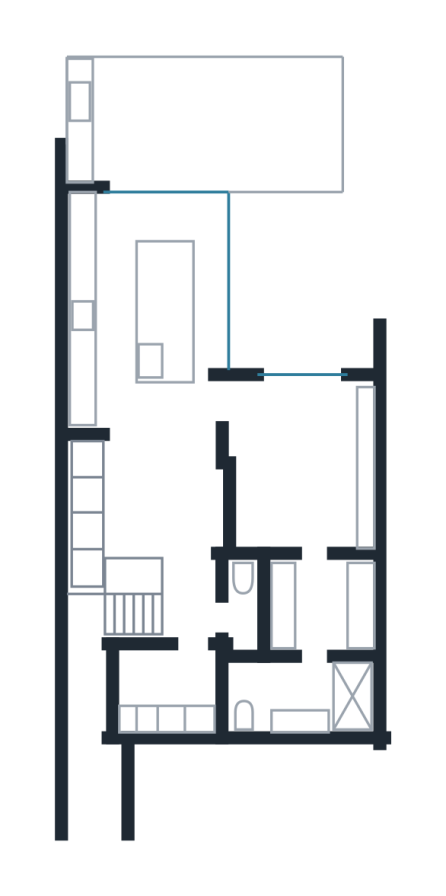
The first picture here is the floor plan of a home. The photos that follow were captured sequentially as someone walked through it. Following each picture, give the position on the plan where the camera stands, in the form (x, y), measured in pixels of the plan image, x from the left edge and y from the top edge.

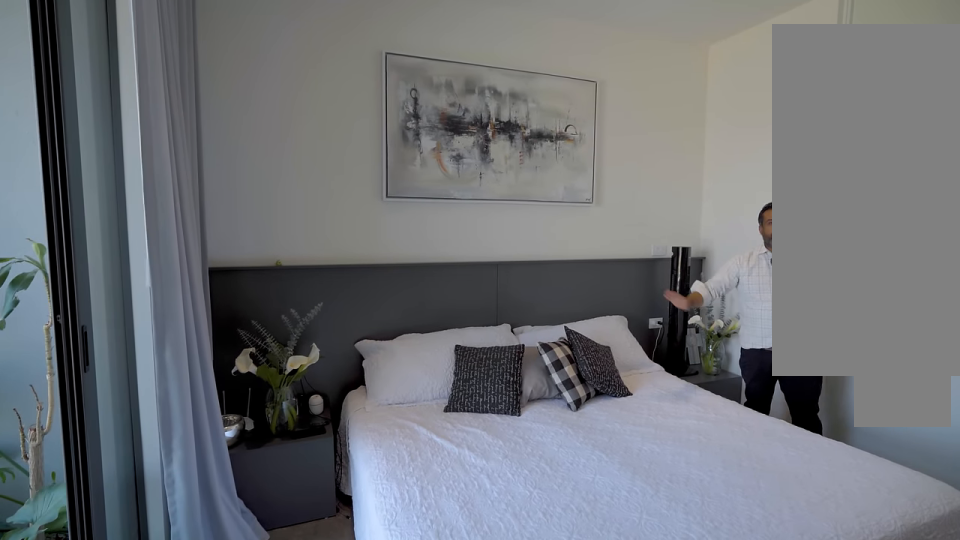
(302, 406)
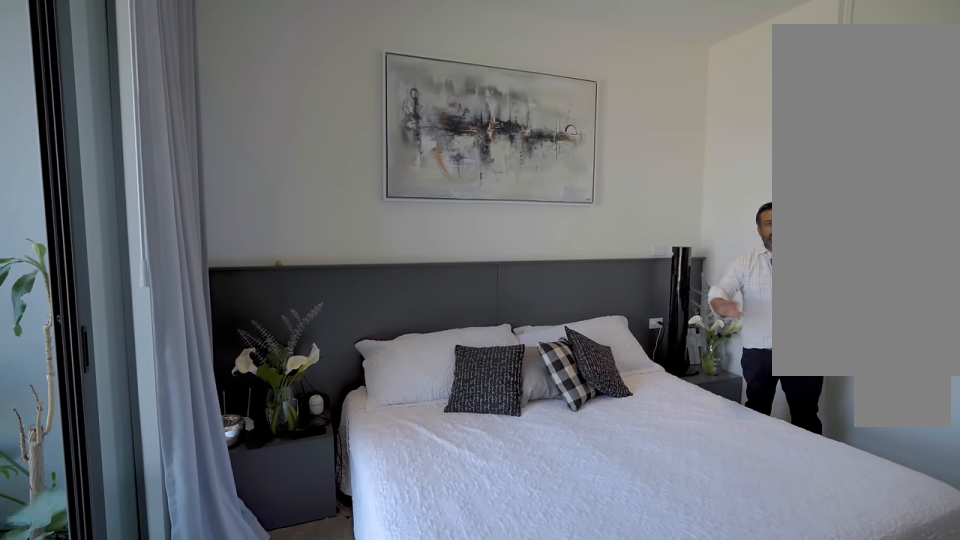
(302, 406)
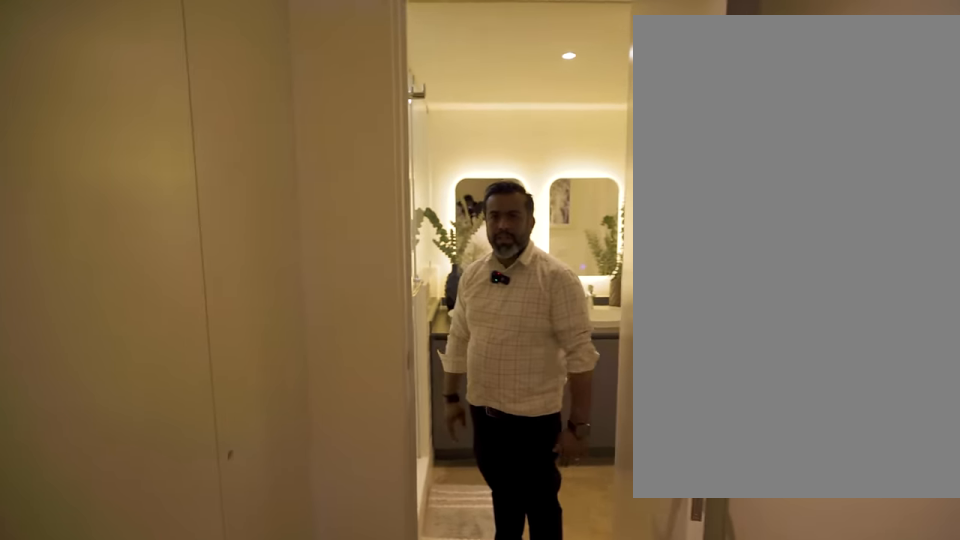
(314, 573)
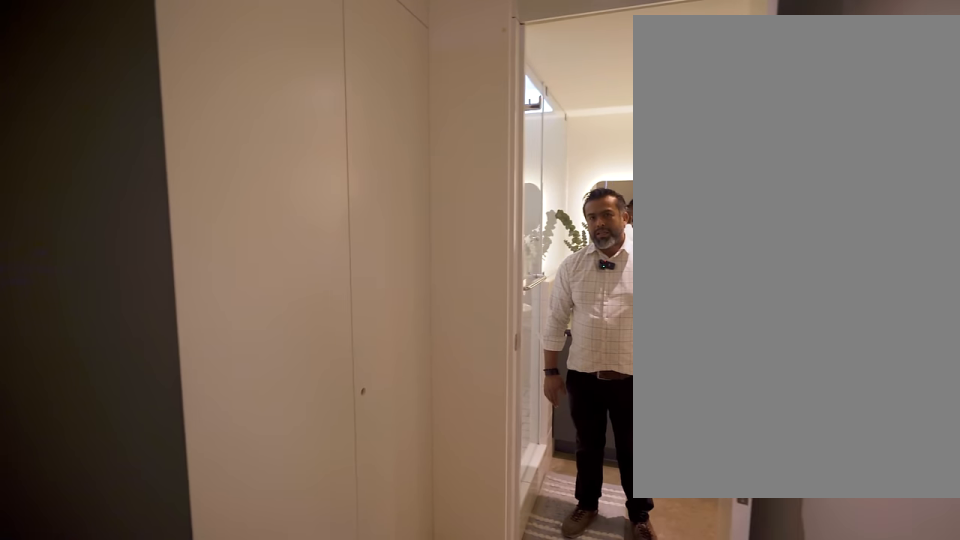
(313, 576)
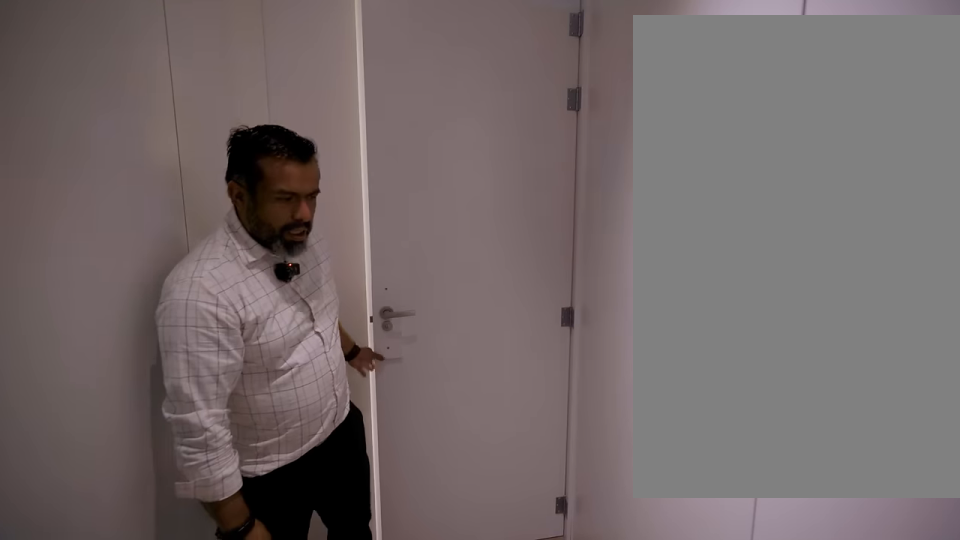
(314, 583)
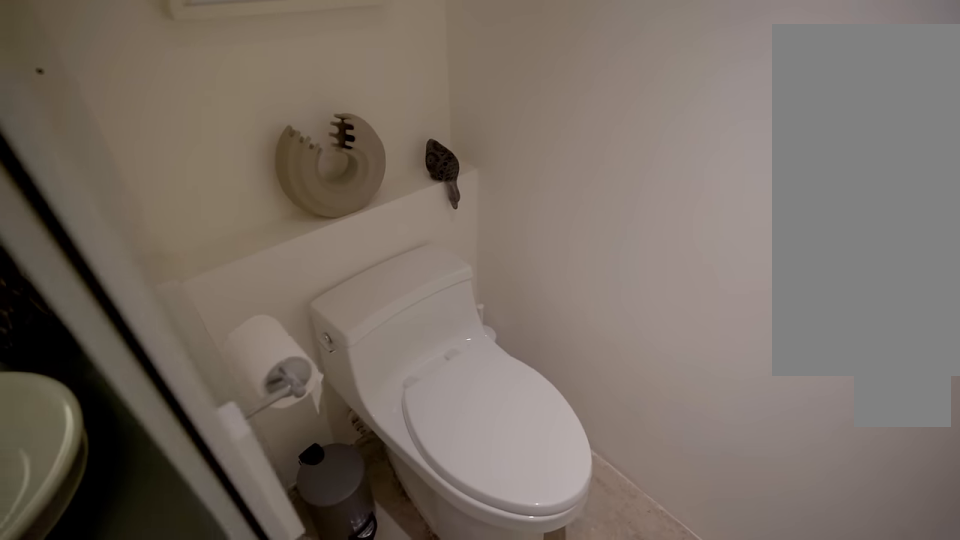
(307, 676)
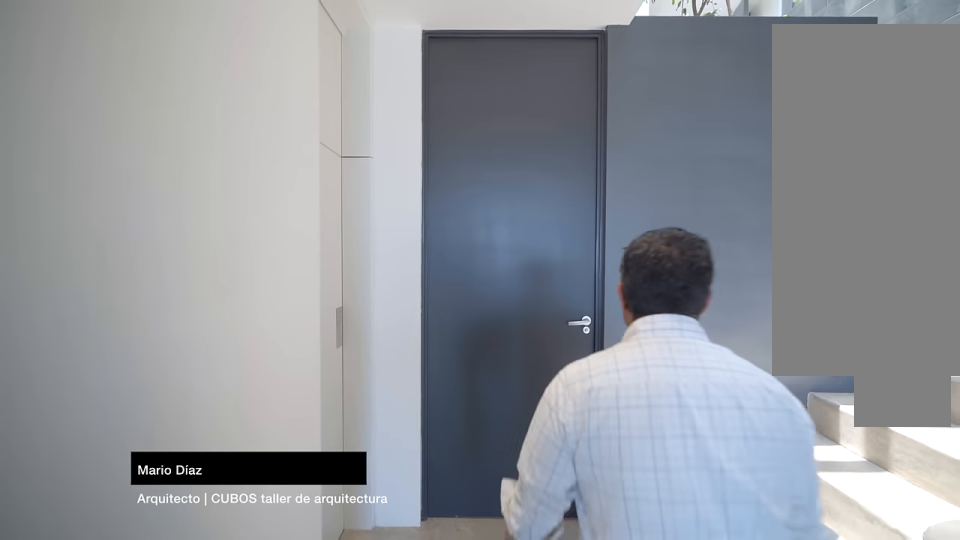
(241, 615)
